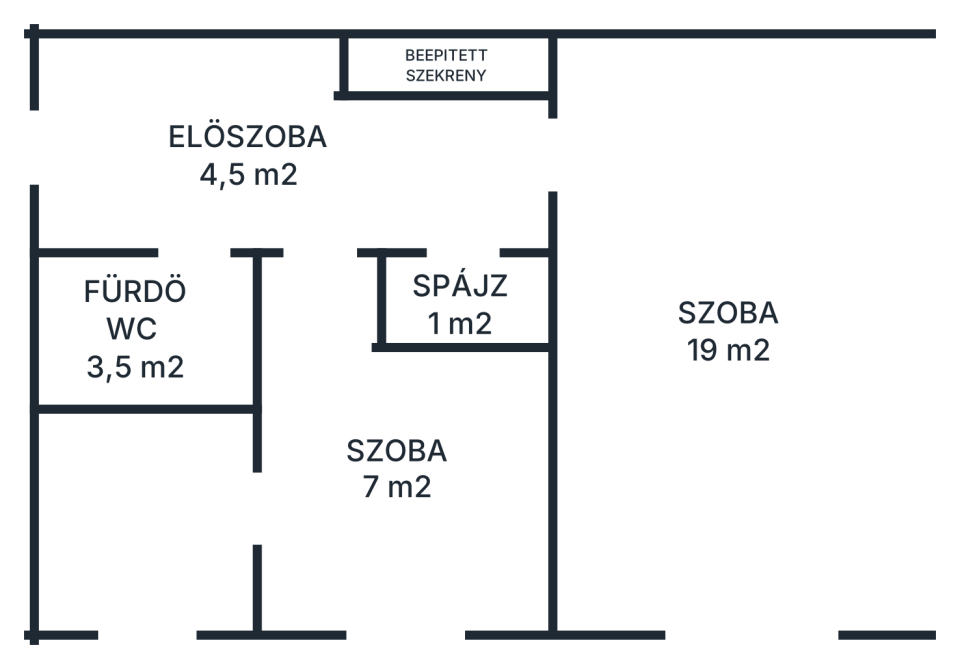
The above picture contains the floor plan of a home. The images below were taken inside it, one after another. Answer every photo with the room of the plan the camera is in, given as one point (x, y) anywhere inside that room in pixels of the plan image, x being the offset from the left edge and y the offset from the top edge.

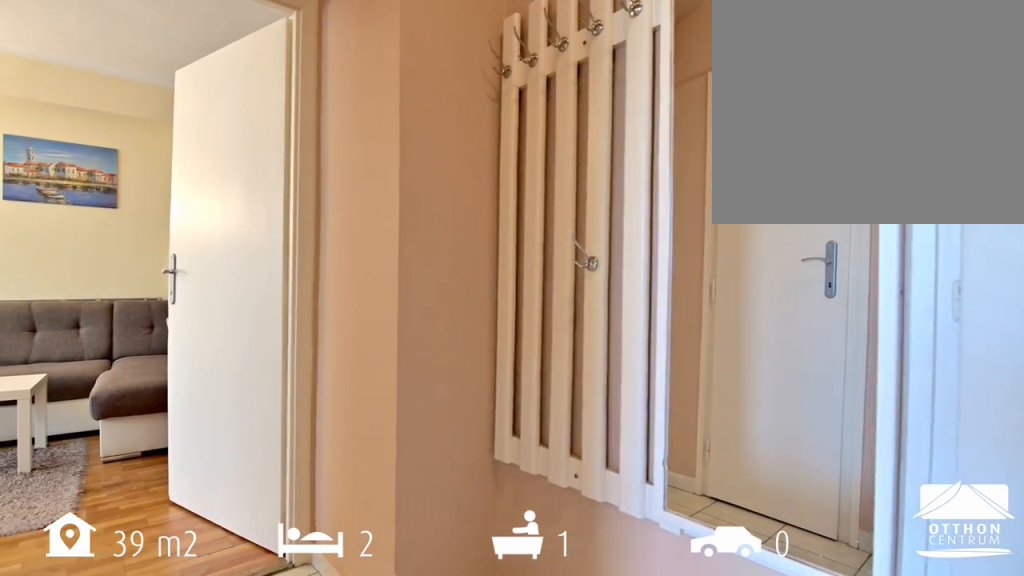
(260, 151)
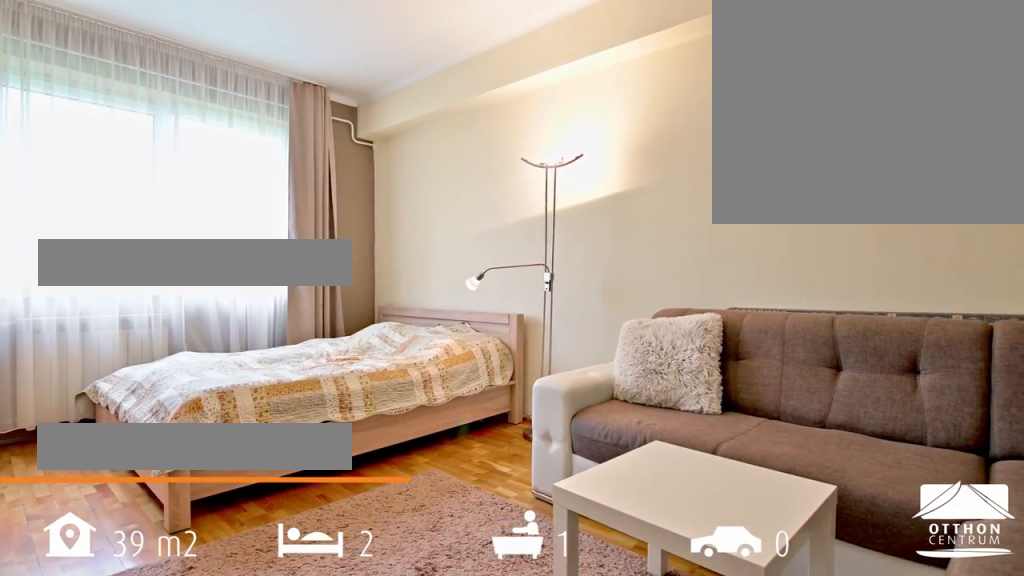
(746, 314)
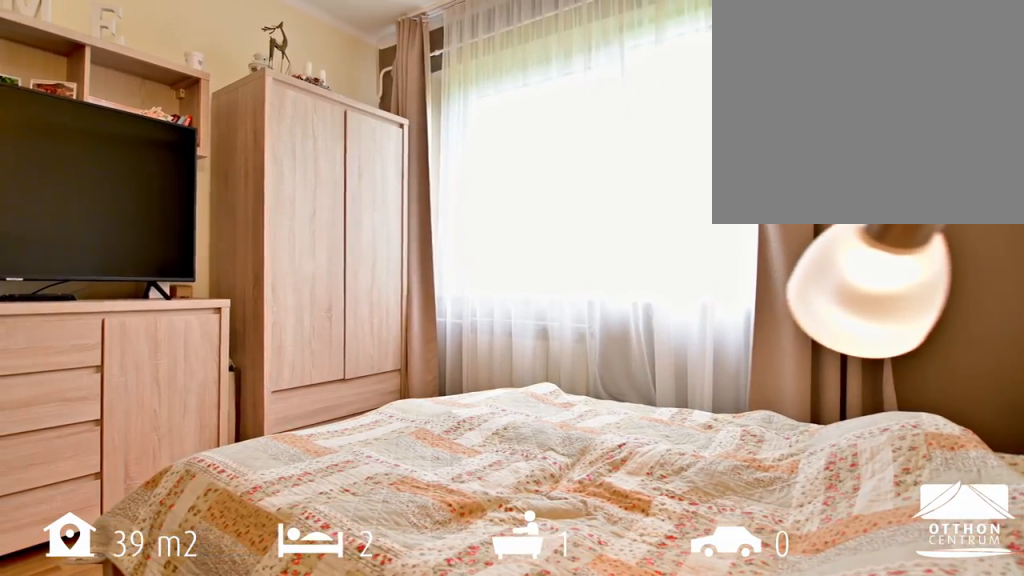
(746, 314)
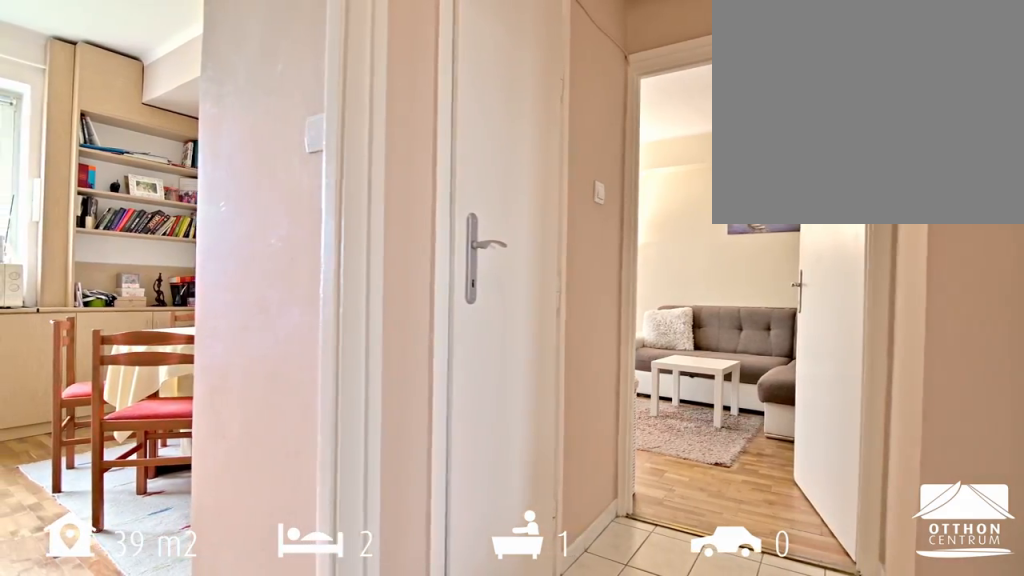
(261, 151)
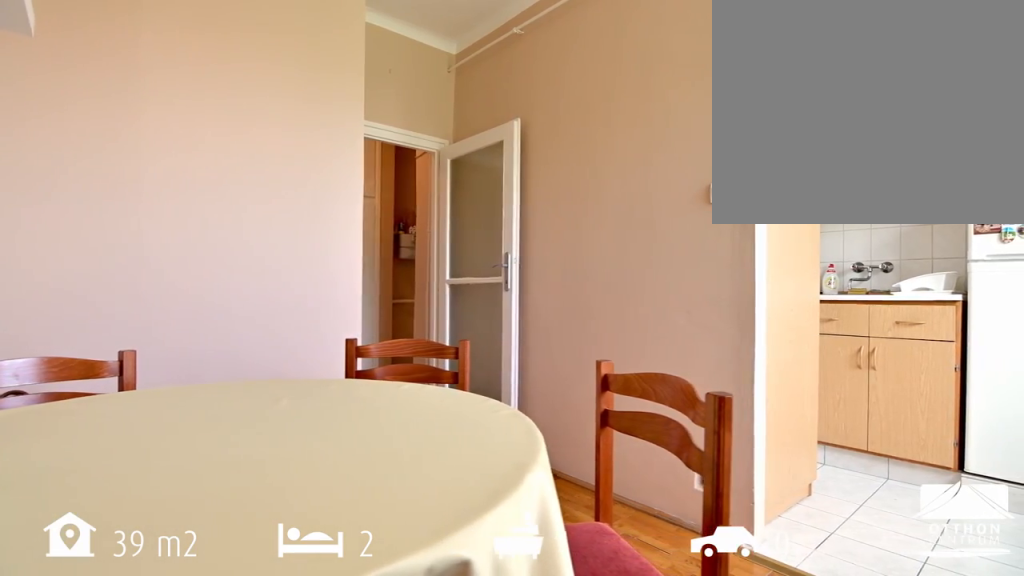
(394, 463)
